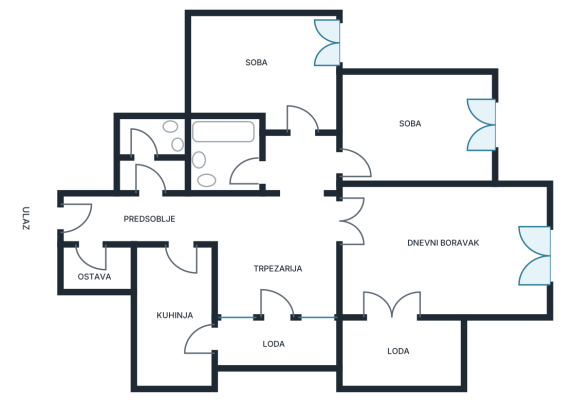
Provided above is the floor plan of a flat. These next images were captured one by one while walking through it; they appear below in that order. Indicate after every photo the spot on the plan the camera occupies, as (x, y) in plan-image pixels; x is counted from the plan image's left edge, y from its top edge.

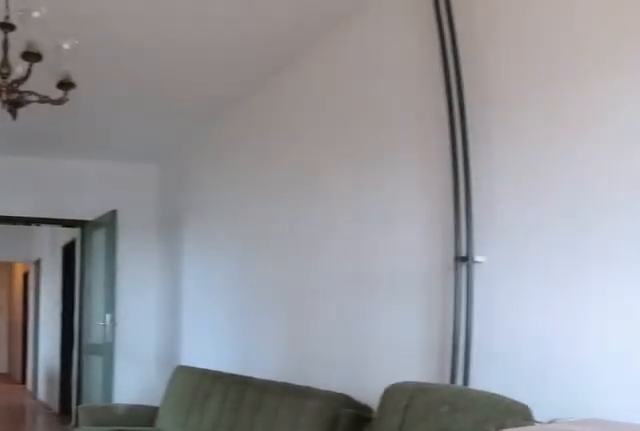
(526, 261)
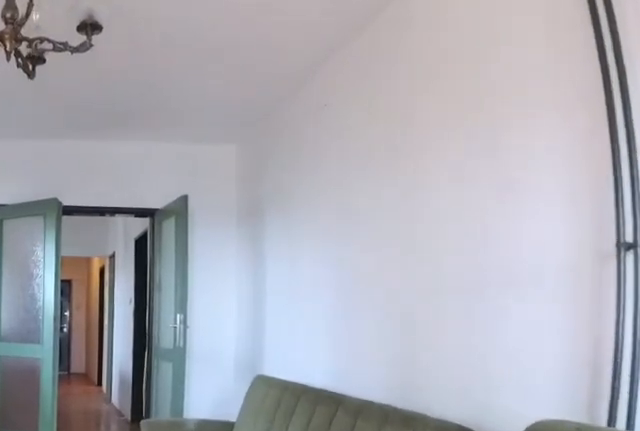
(513, 256)
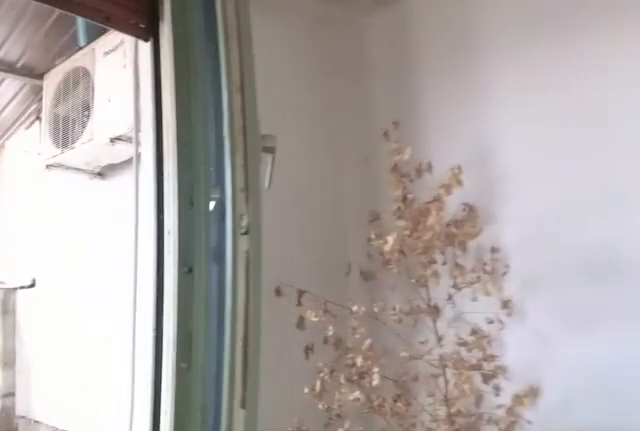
(408, 269)
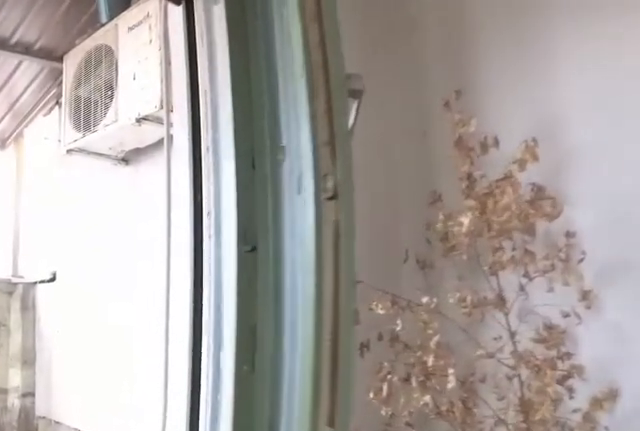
(408, 273)
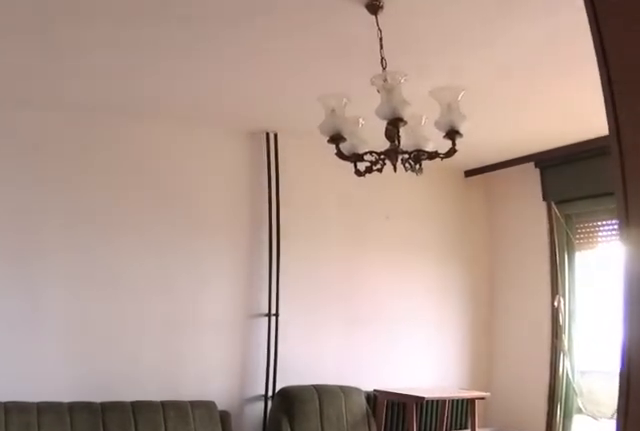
(402, 336)
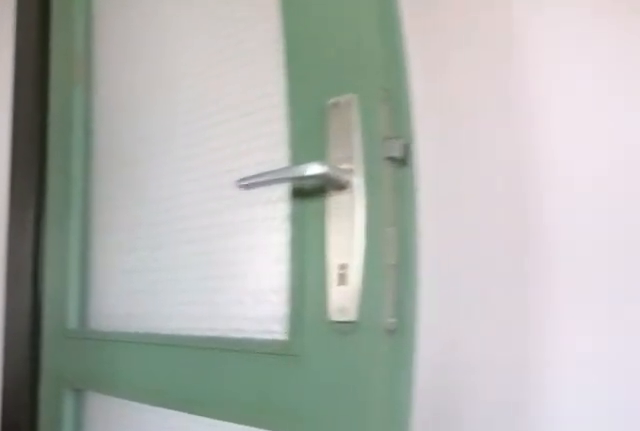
(391, 235)
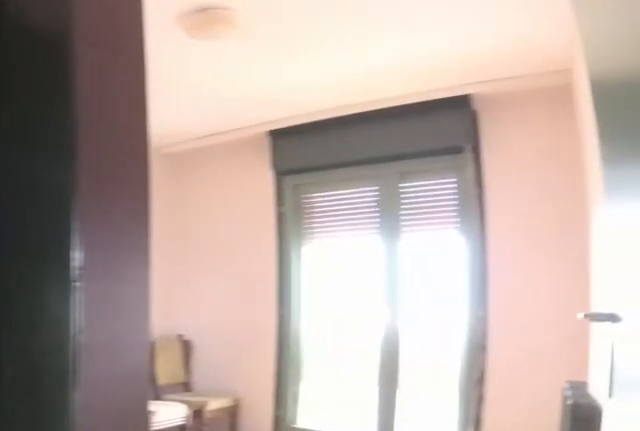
(303, 176)
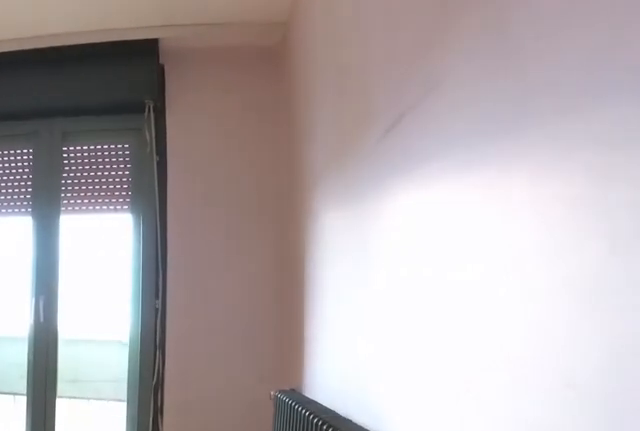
(335, 172)
